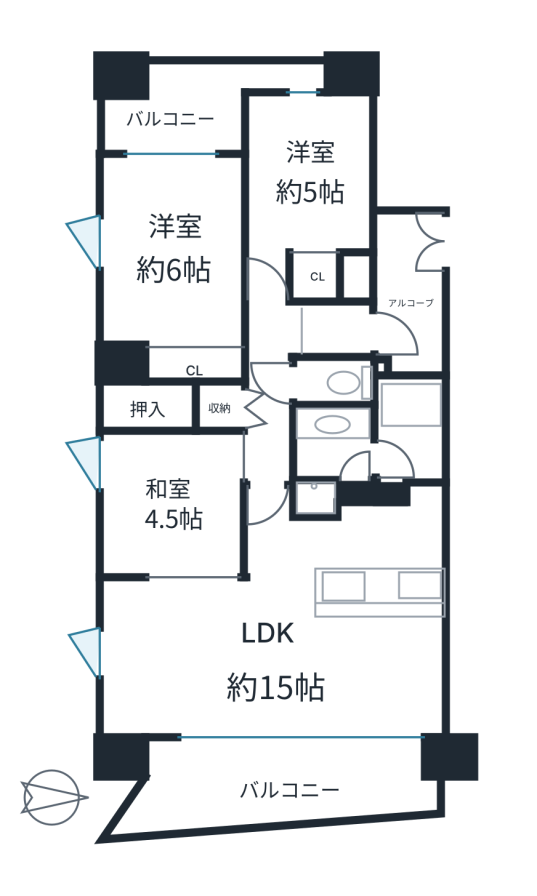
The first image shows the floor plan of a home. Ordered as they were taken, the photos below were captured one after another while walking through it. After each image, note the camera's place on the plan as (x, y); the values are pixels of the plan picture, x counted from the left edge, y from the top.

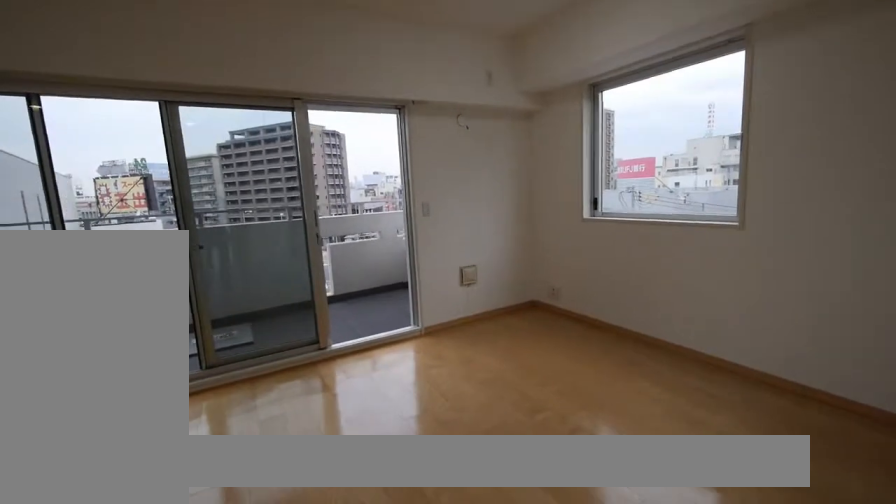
(174, 638)
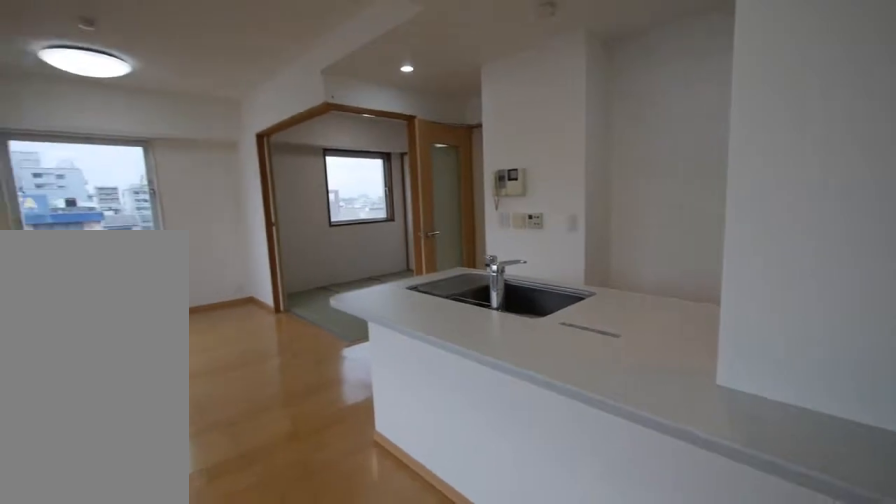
(350, 670)
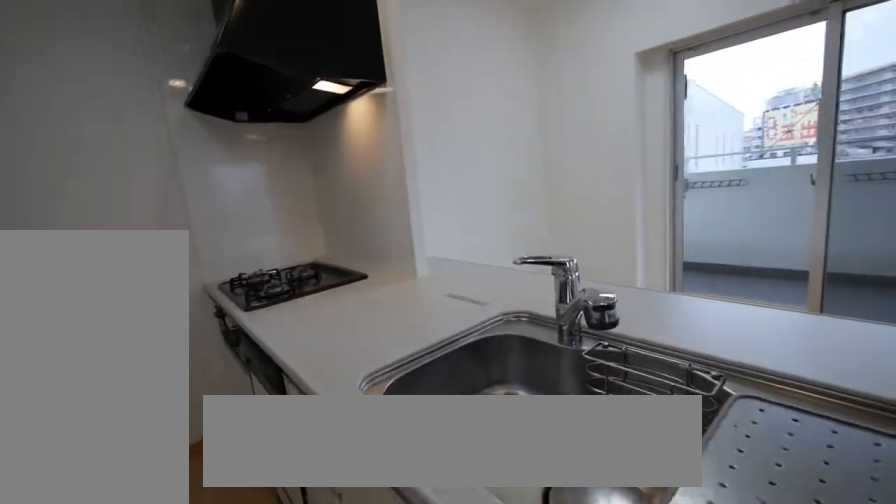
(350, 540)
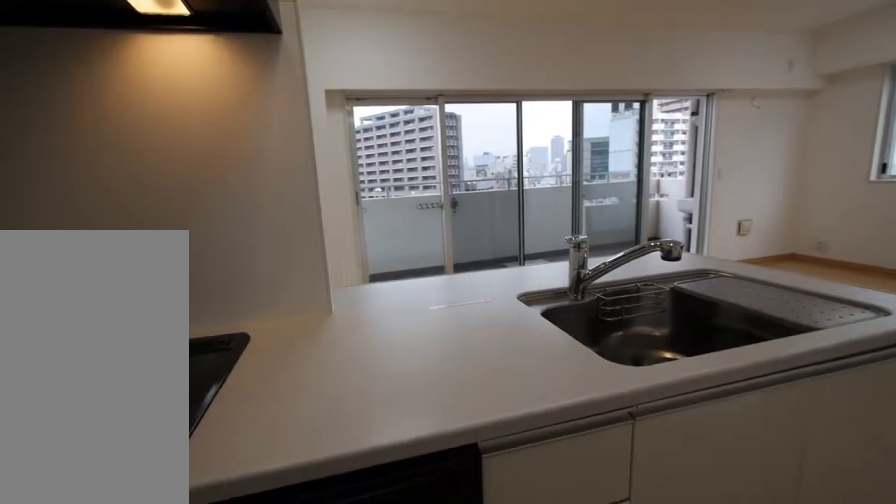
(350, 540)
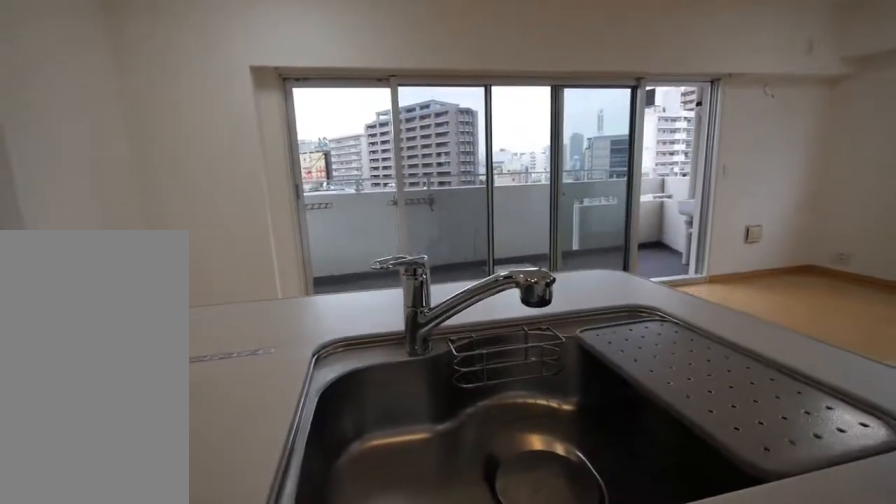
(350, 540)
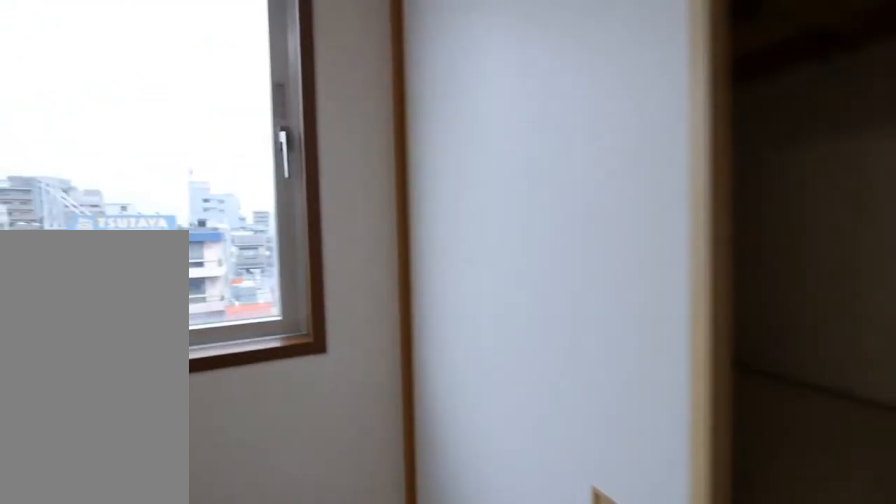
(155, 523)
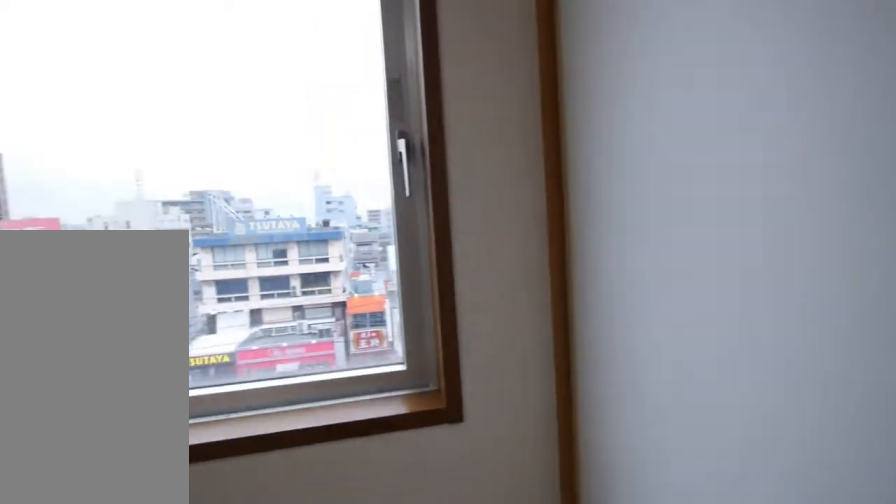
(155, 522)
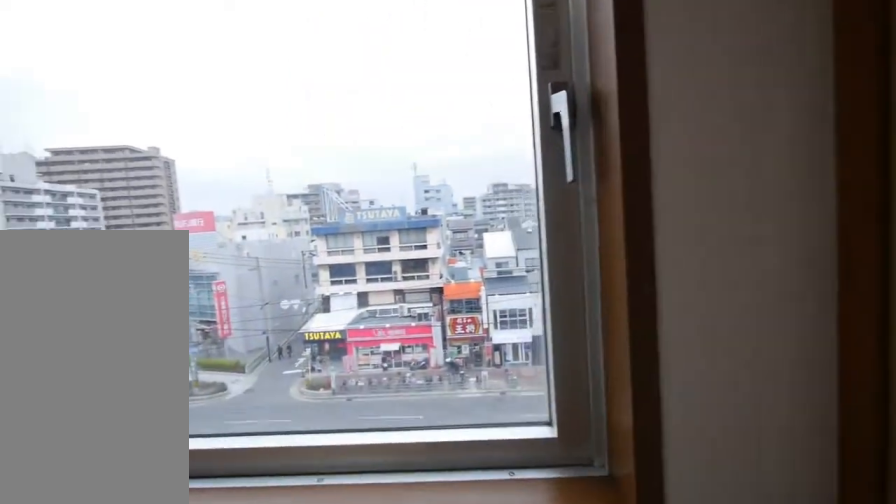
(155, 523)
